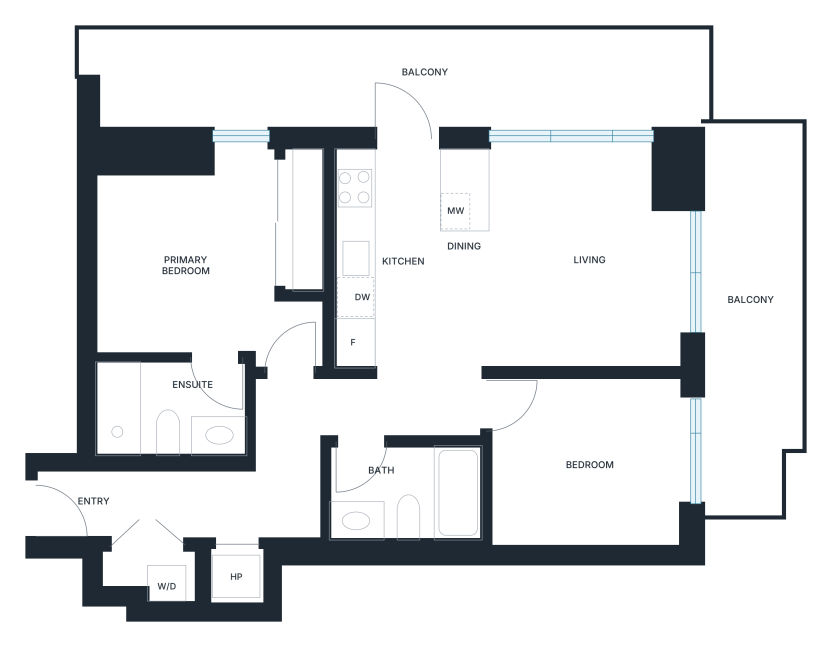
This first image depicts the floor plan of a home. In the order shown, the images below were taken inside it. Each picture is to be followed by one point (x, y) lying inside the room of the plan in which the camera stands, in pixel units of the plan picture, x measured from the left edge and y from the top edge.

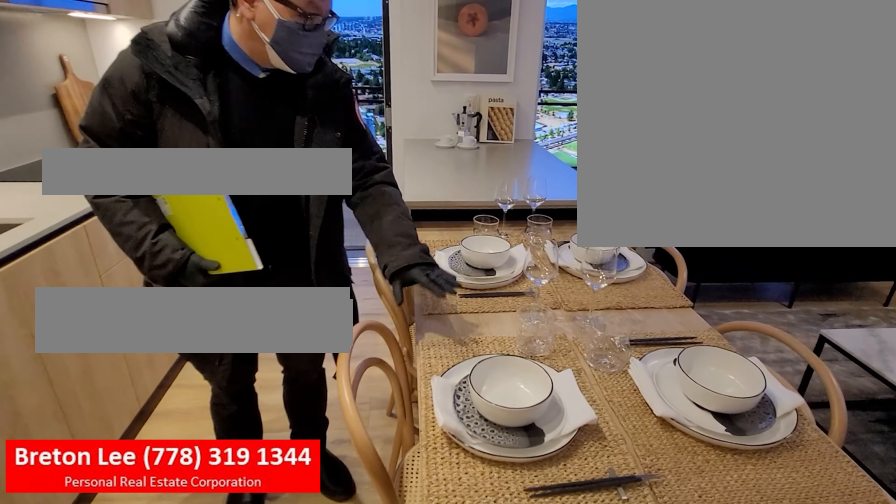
(465, 285)
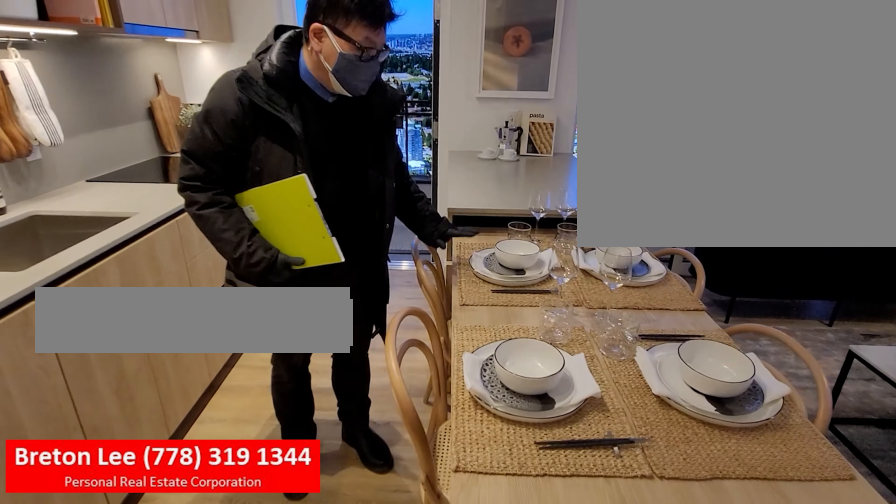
(465, 285)
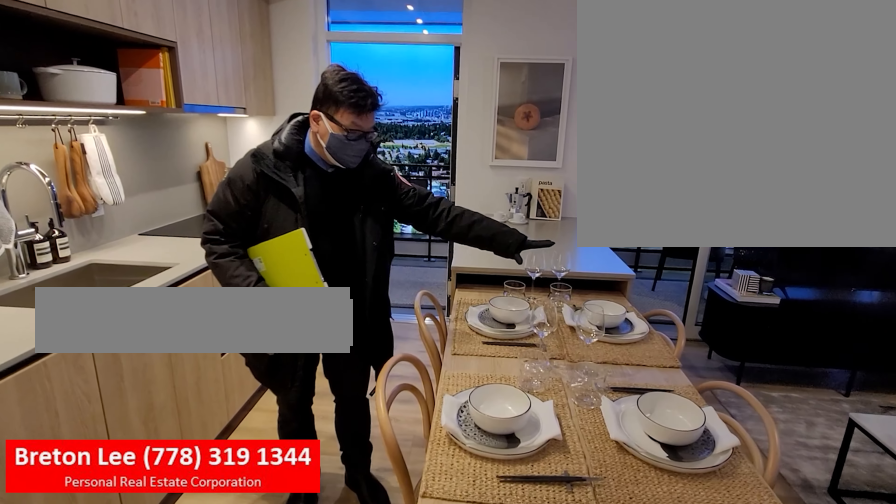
(467, 298)
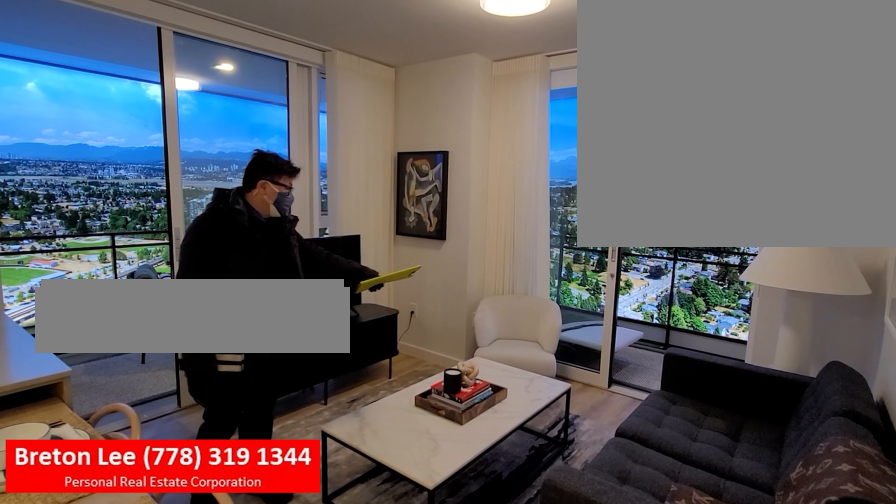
(596, 220)
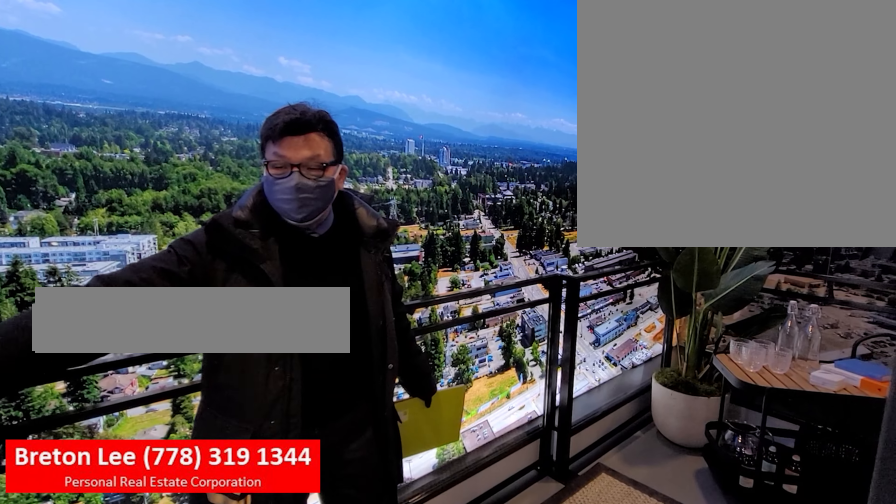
(753, 347)
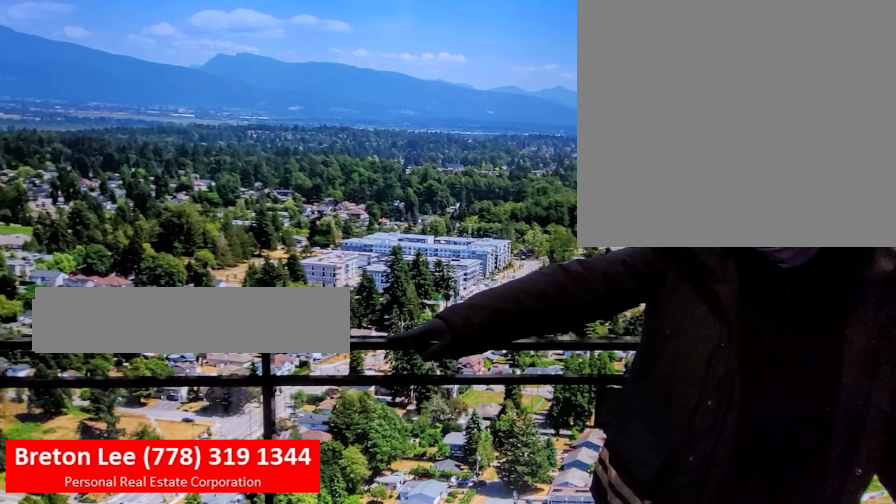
(753, 350)
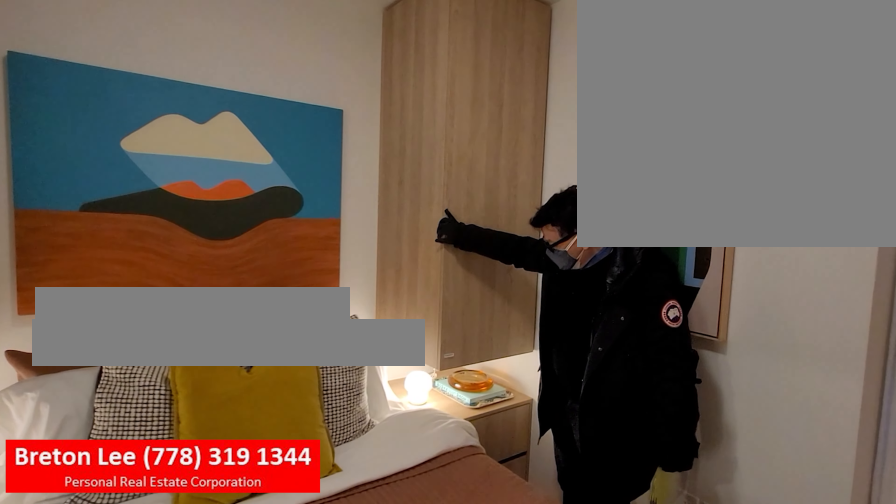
(179, 219)
